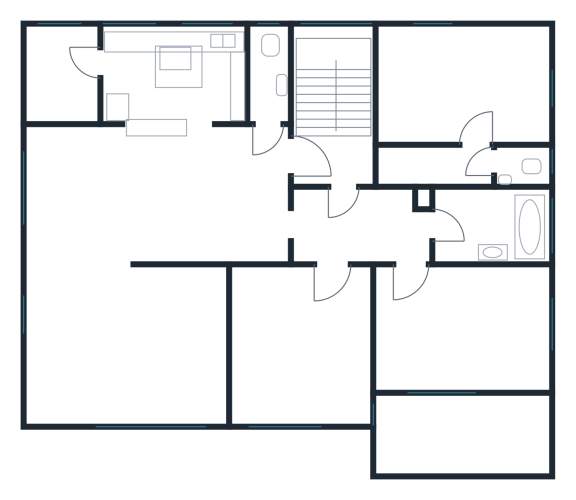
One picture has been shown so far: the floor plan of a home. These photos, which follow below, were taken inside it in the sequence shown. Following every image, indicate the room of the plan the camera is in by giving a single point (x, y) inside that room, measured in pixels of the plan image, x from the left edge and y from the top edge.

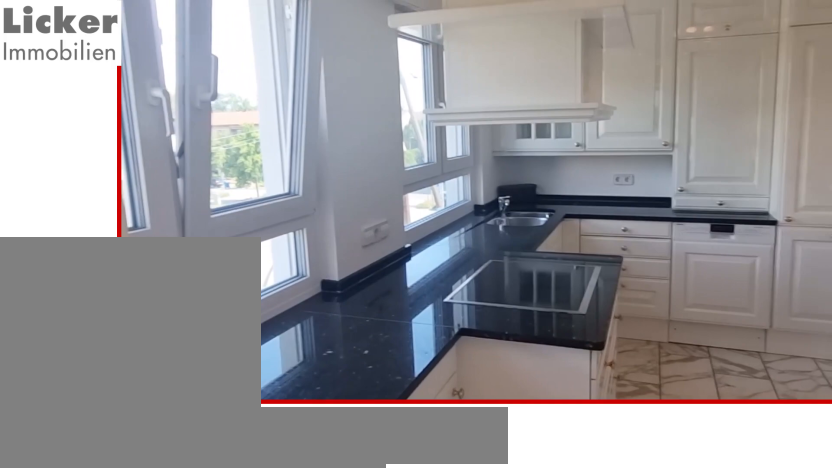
(171, 73)
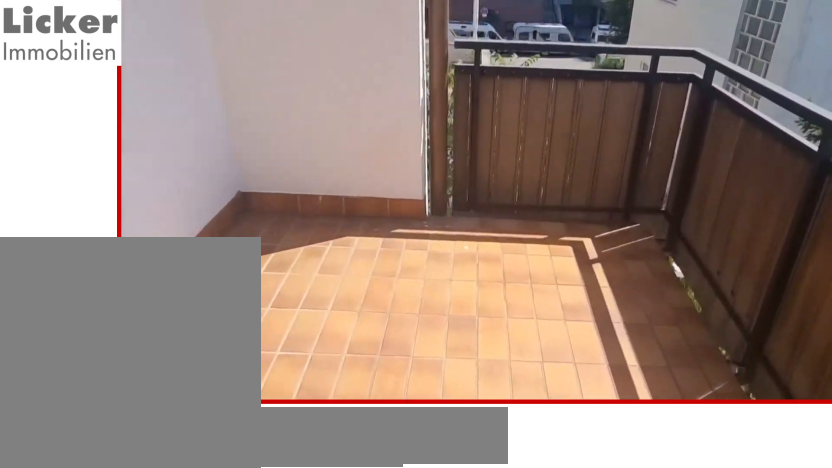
(467, 433)
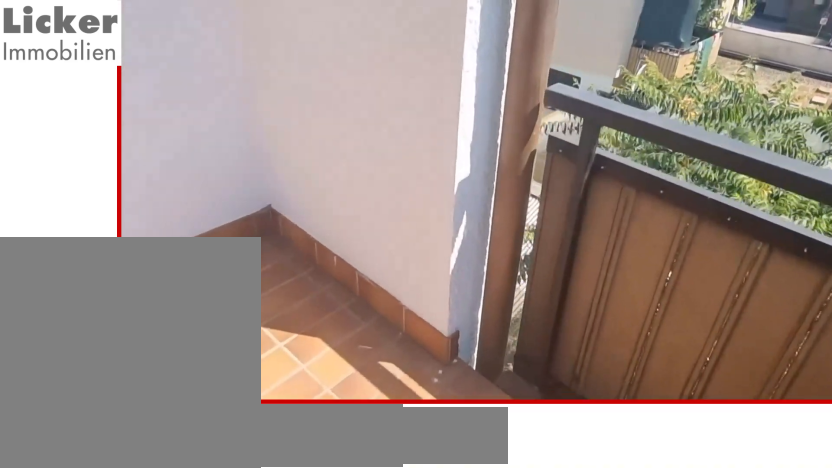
(467, 433)
